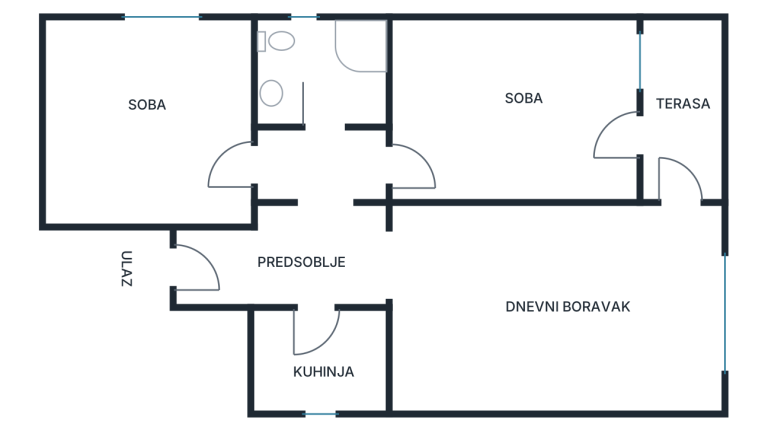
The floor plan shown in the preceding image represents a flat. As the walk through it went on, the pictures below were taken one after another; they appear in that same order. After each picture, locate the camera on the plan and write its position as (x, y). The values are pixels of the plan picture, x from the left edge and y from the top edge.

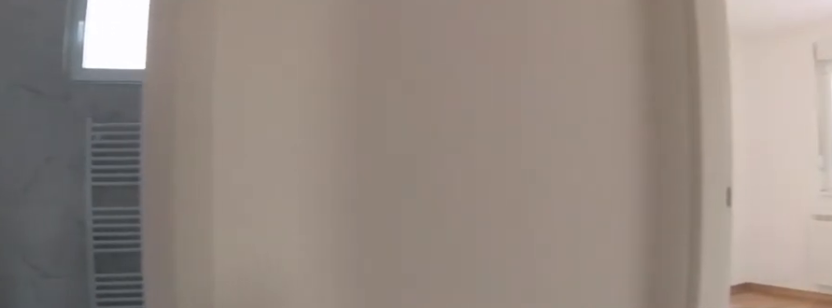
(328, 190)
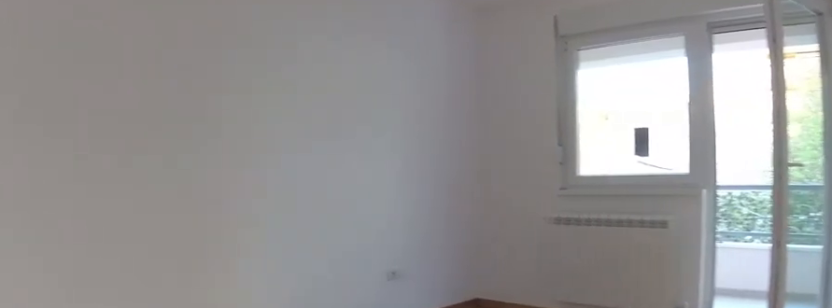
(382, 172)
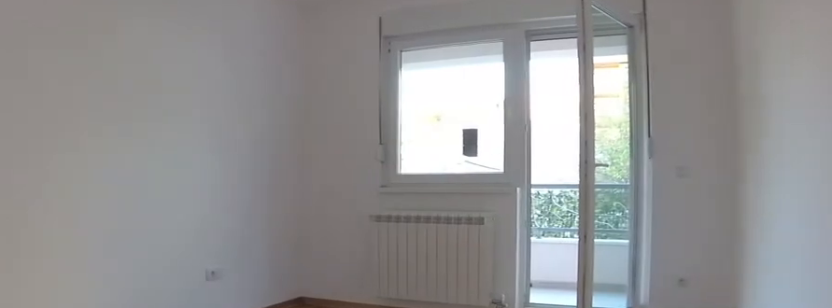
(382, 172)
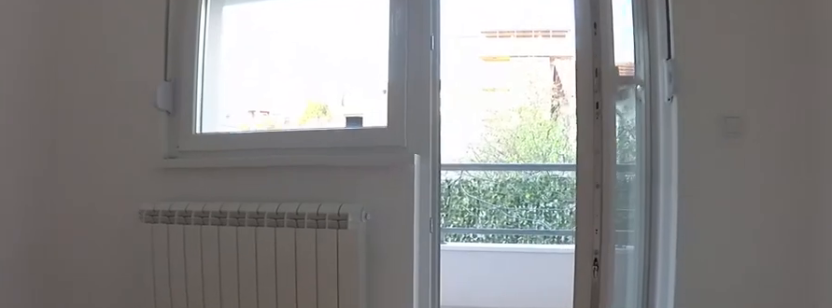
(481, 160)
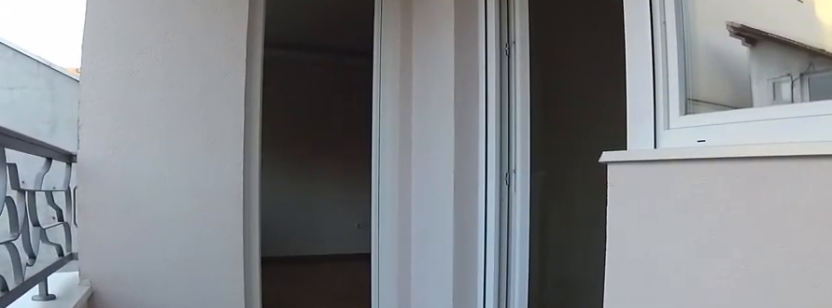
(684, 99)
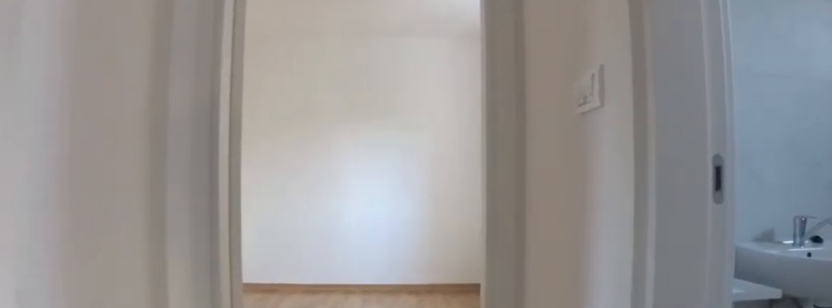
(399, 158)
